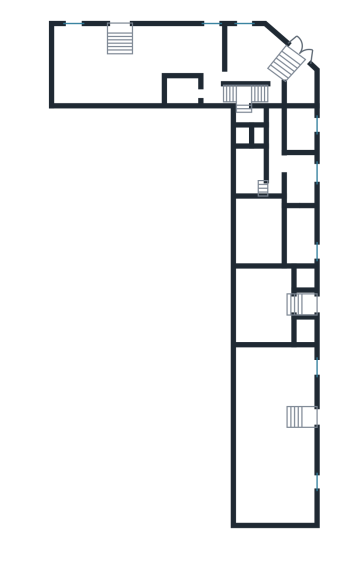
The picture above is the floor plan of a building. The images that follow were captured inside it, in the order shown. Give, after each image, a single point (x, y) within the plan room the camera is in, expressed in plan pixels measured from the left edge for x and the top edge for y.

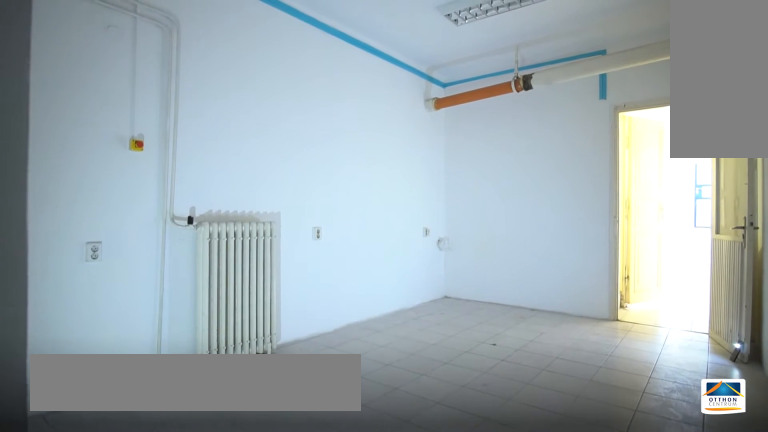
(264, 228)
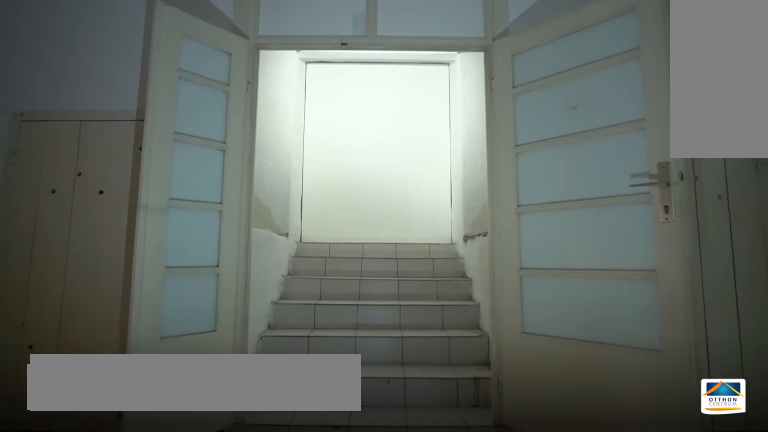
(266, 309)
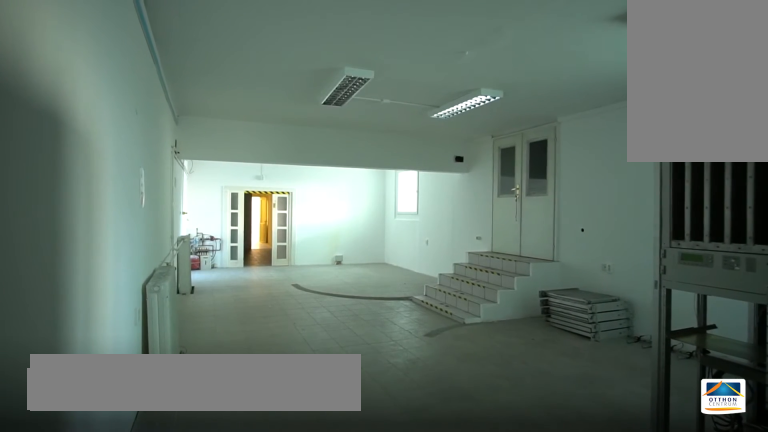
(264, 422)
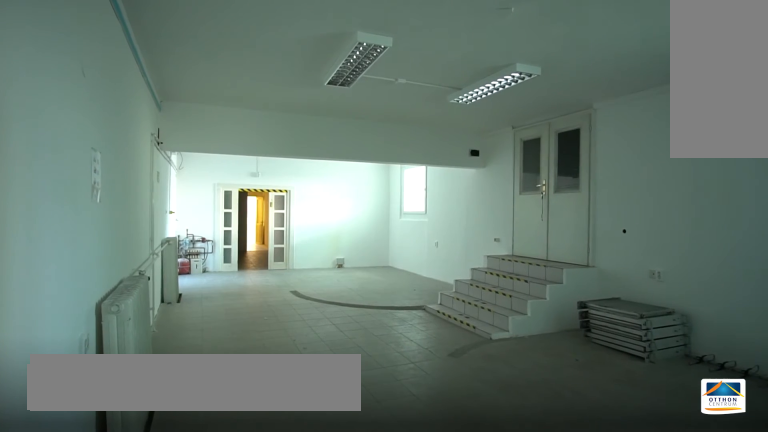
(264, 422)
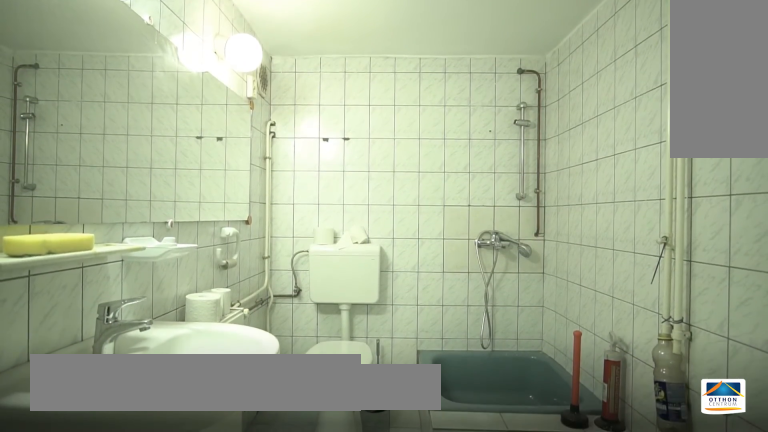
(251, 172)
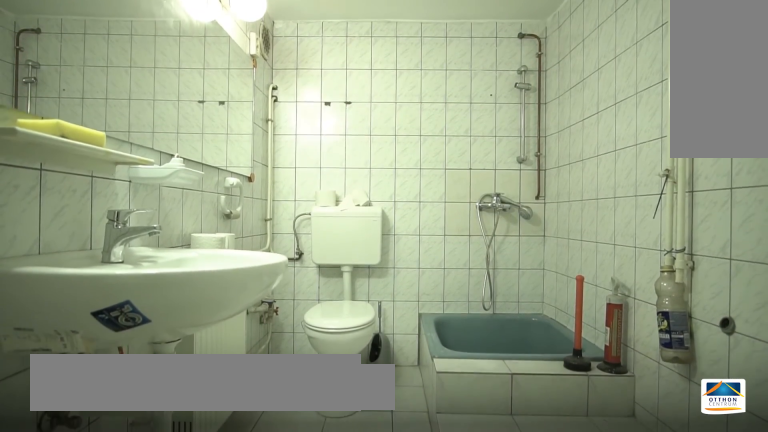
(251, 172)
